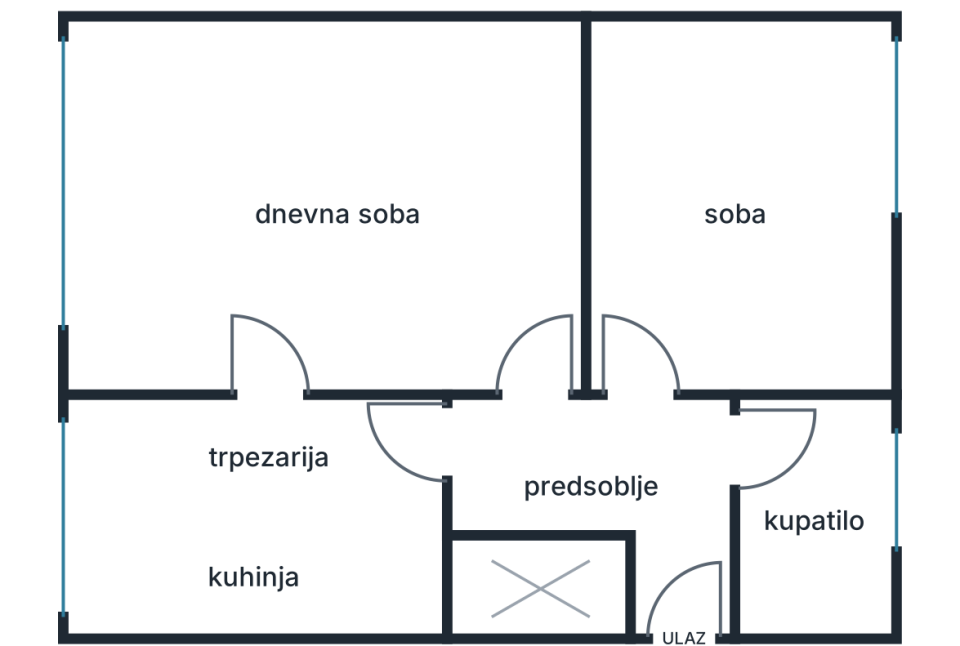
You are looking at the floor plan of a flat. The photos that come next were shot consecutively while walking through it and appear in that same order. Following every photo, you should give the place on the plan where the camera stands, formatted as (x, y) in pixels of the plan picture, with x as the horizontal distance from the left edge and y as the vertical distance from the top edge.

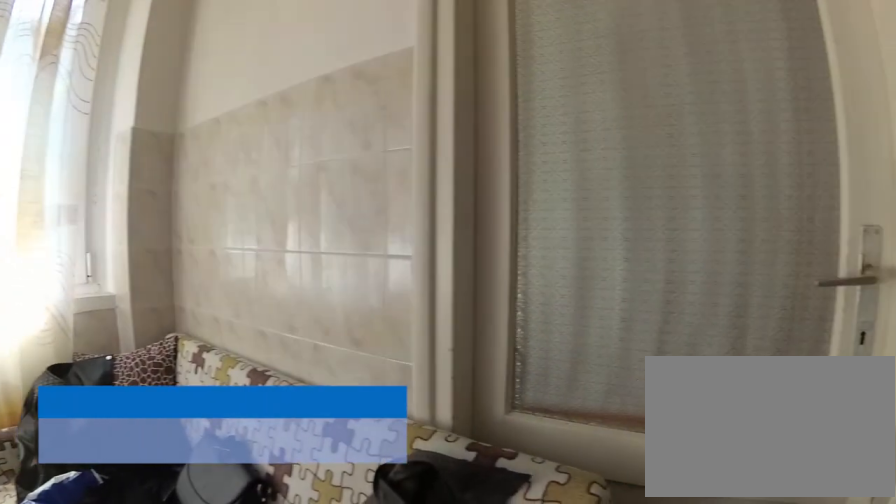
(180, 480)
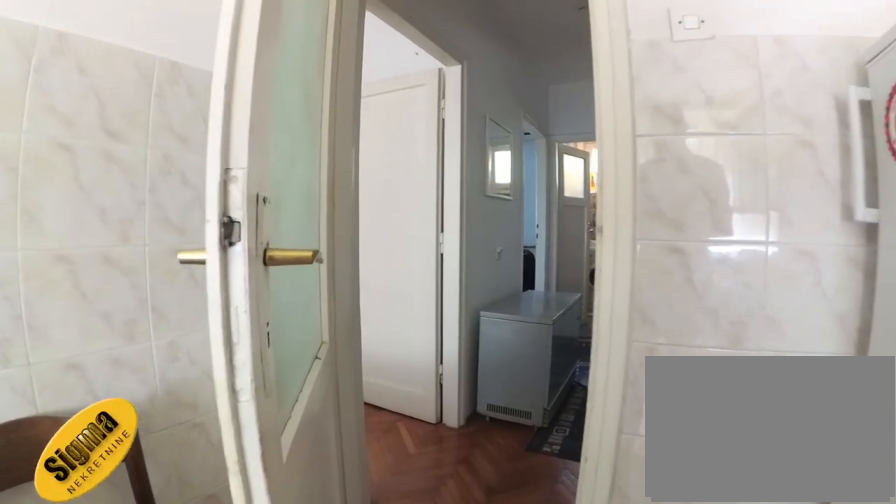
(278, 463)
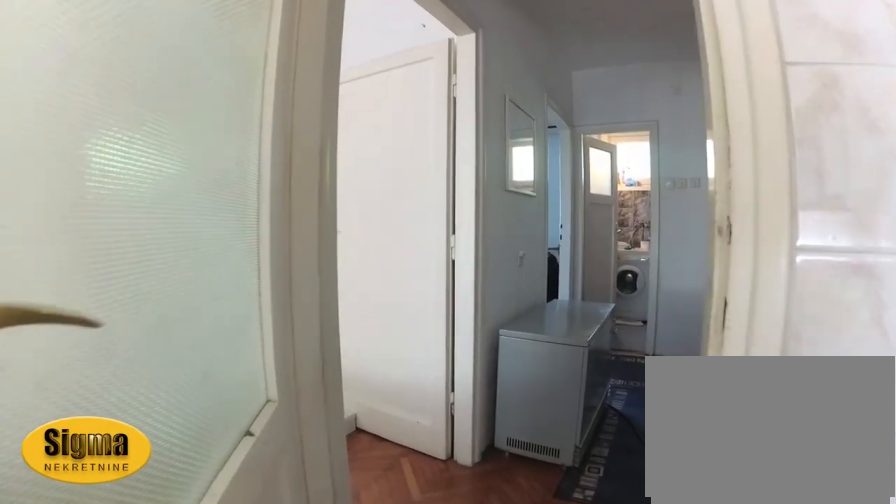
(323, 463)
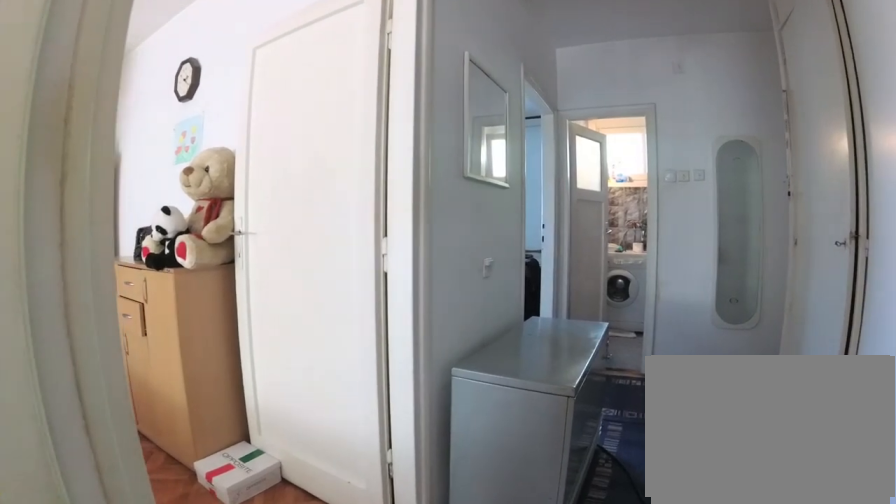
(414, 463)
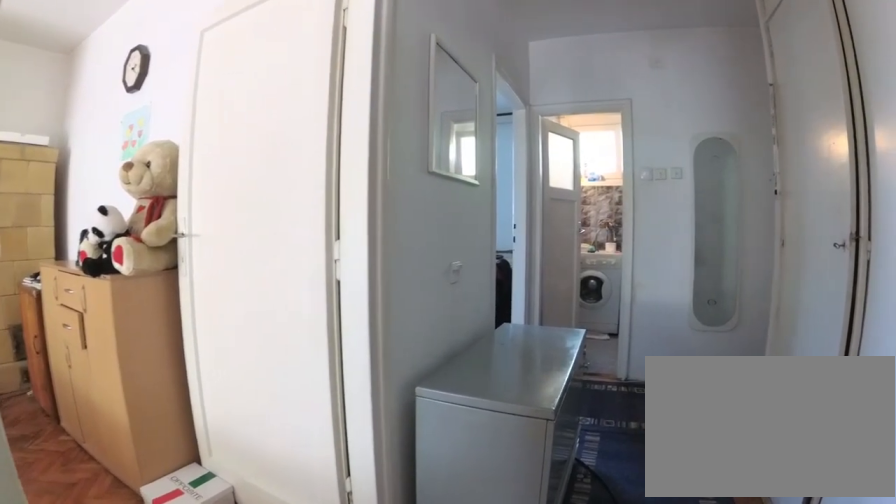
(433, 464)
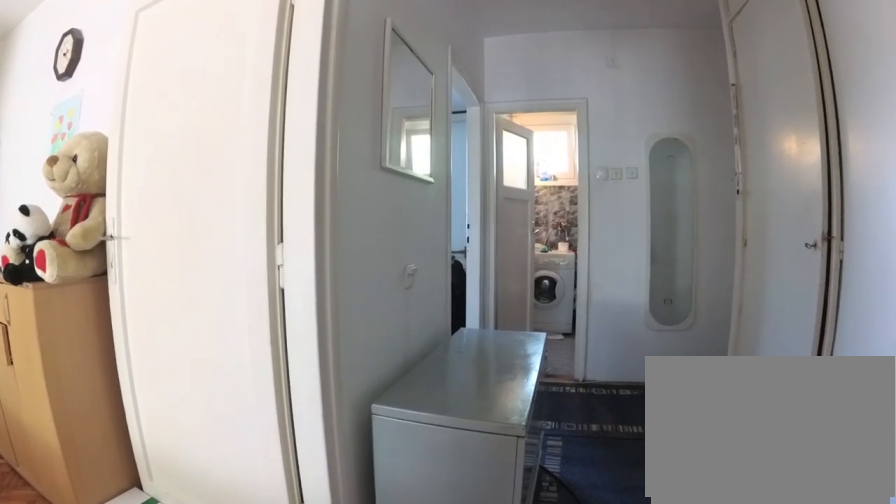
(457, 466)
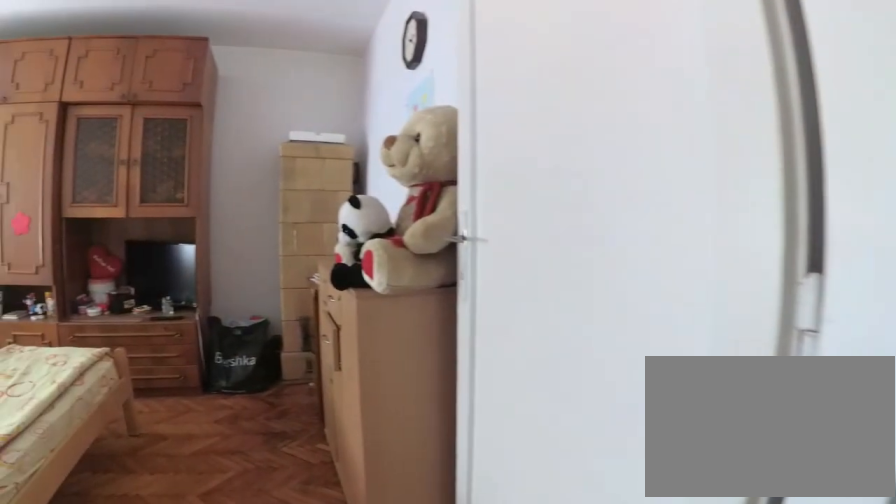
(510, 447)
